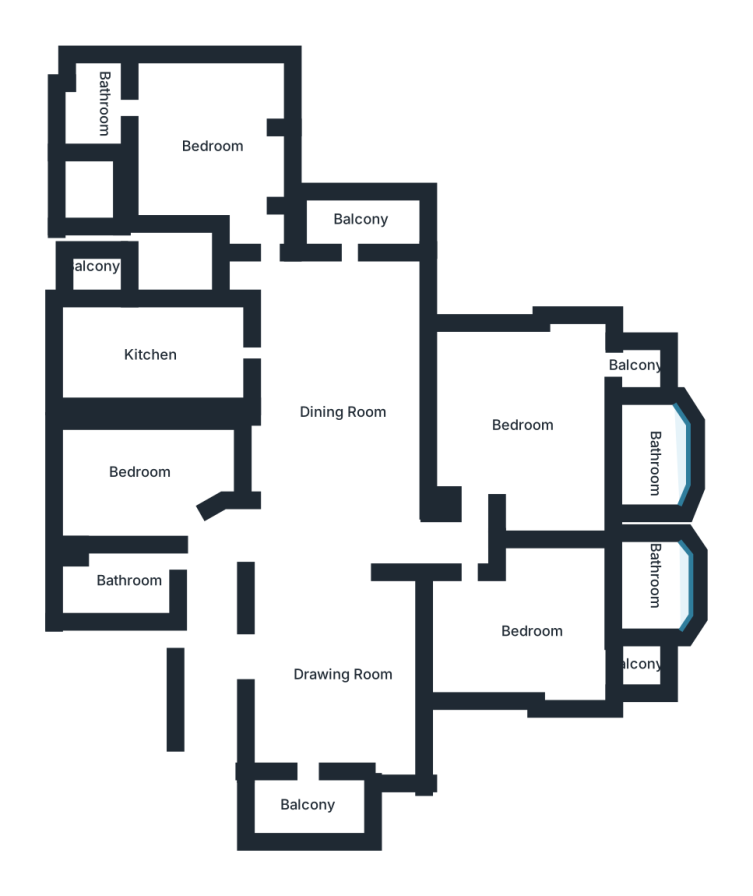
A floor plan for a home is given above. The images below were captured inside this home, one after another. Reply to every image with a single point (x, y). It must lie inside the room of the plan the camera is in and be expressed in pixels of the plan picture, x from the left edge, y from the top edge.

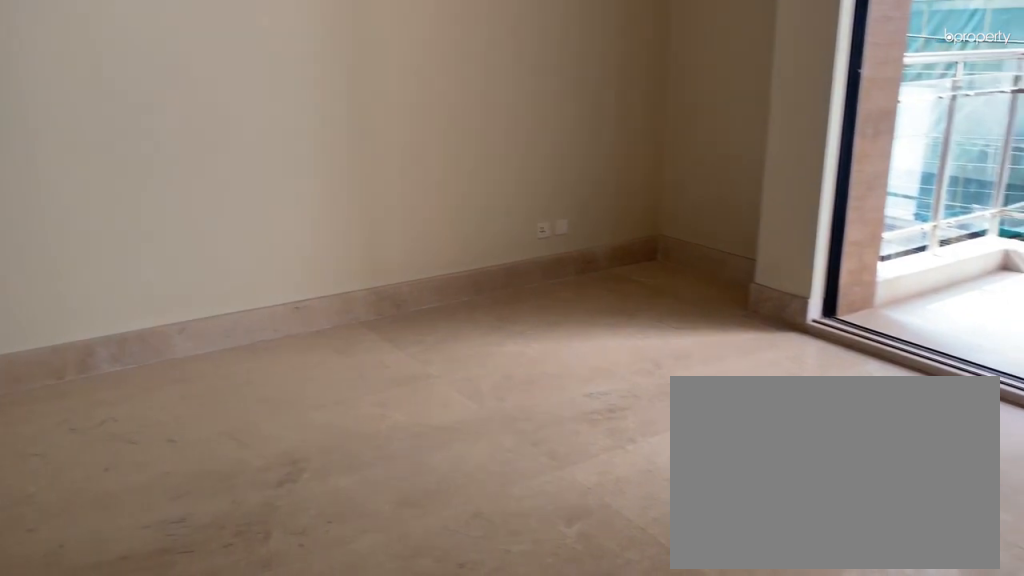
(337, 677)
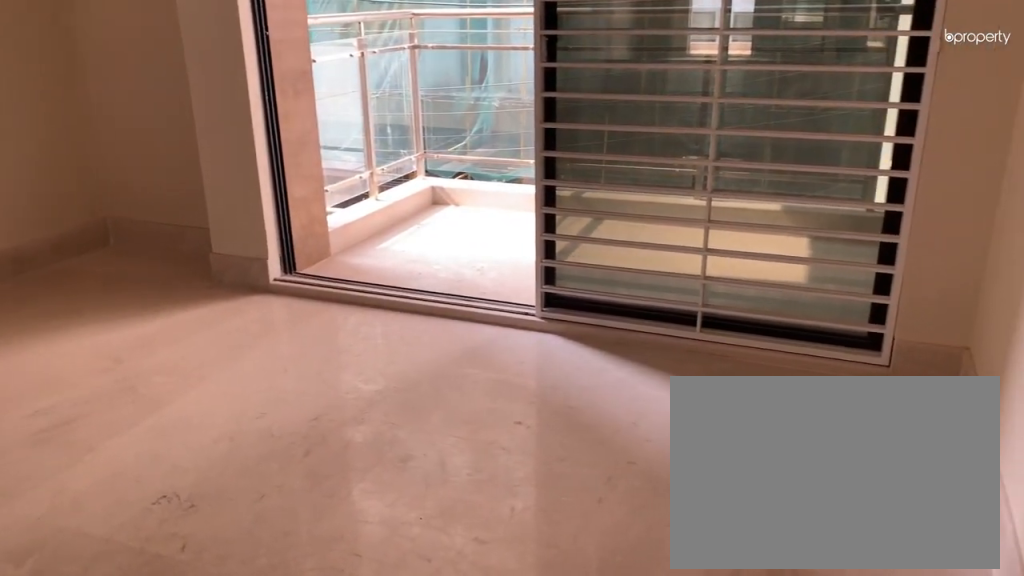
(337, 677)
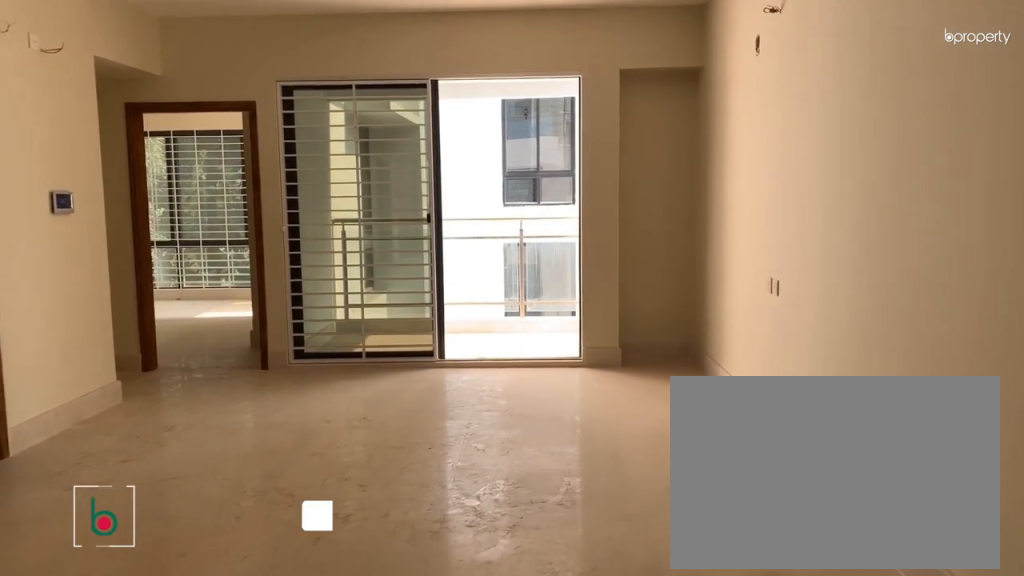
(340, 413)
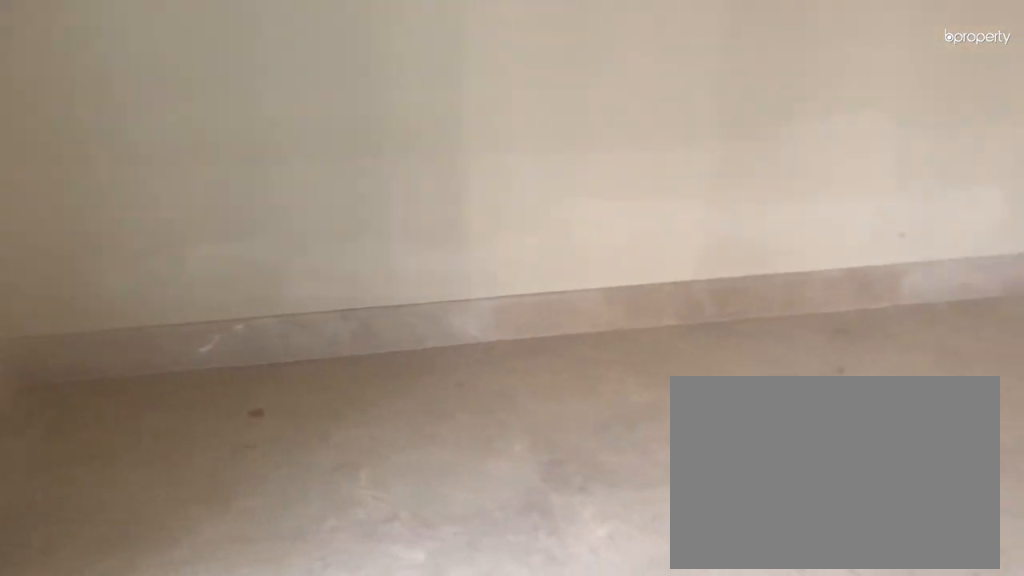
(140, 471)
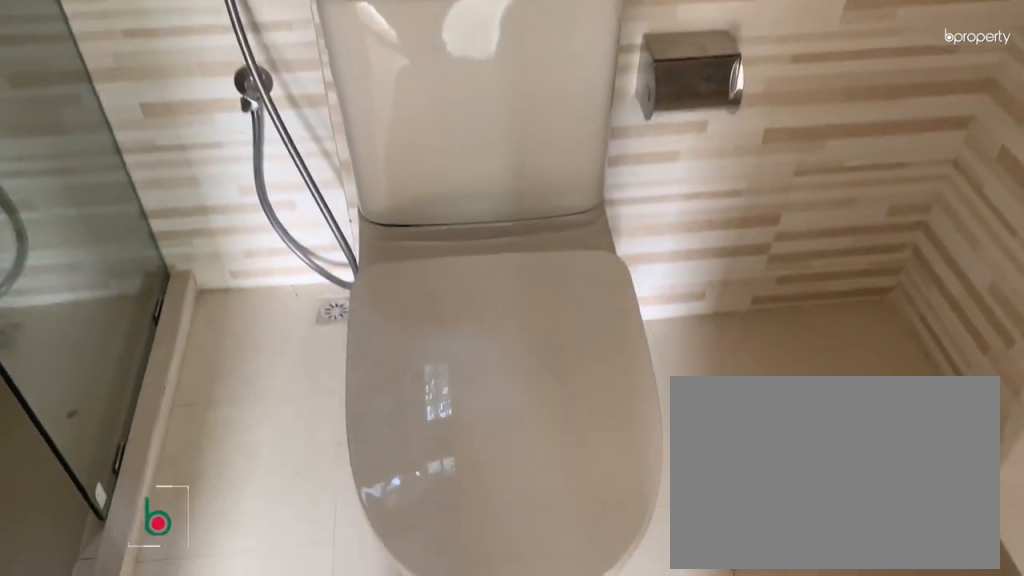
(102, 99)
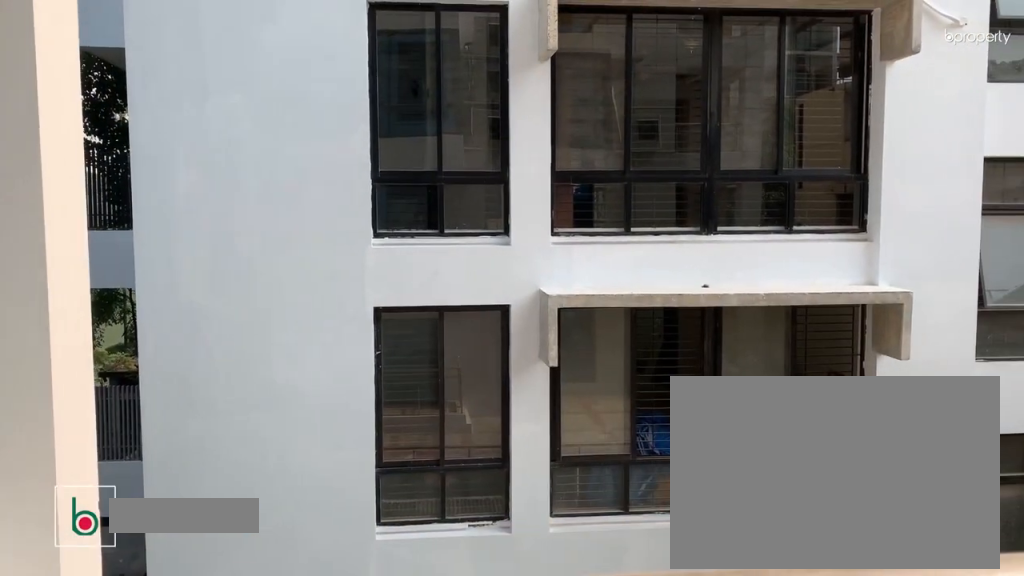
(357, 228)
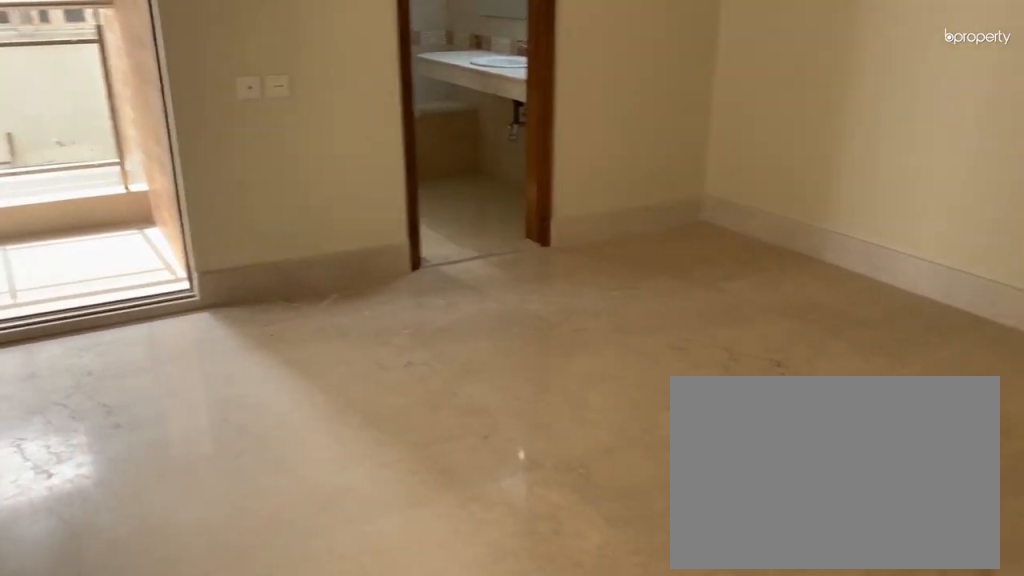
(525, 426)
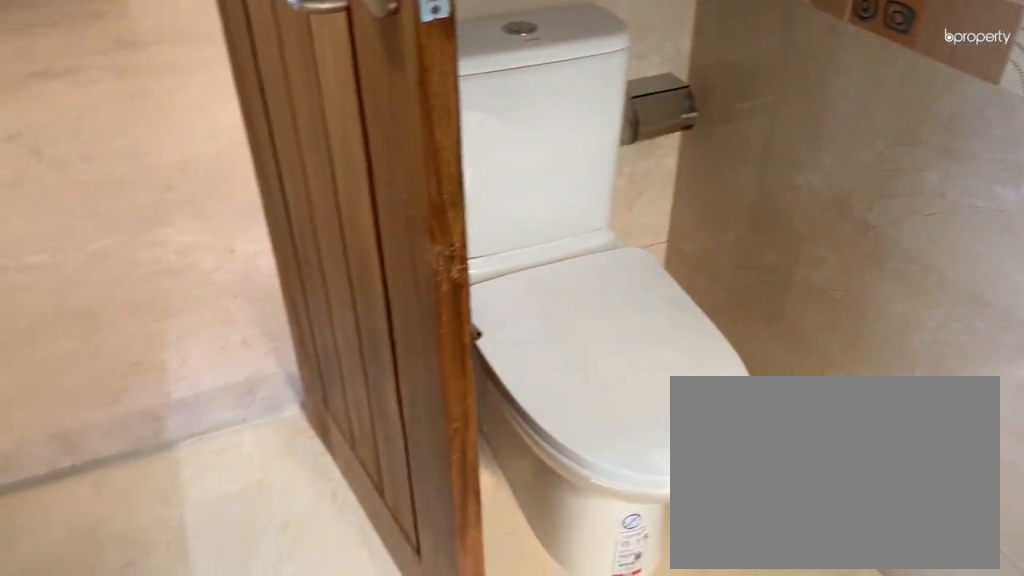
(647, 462)
